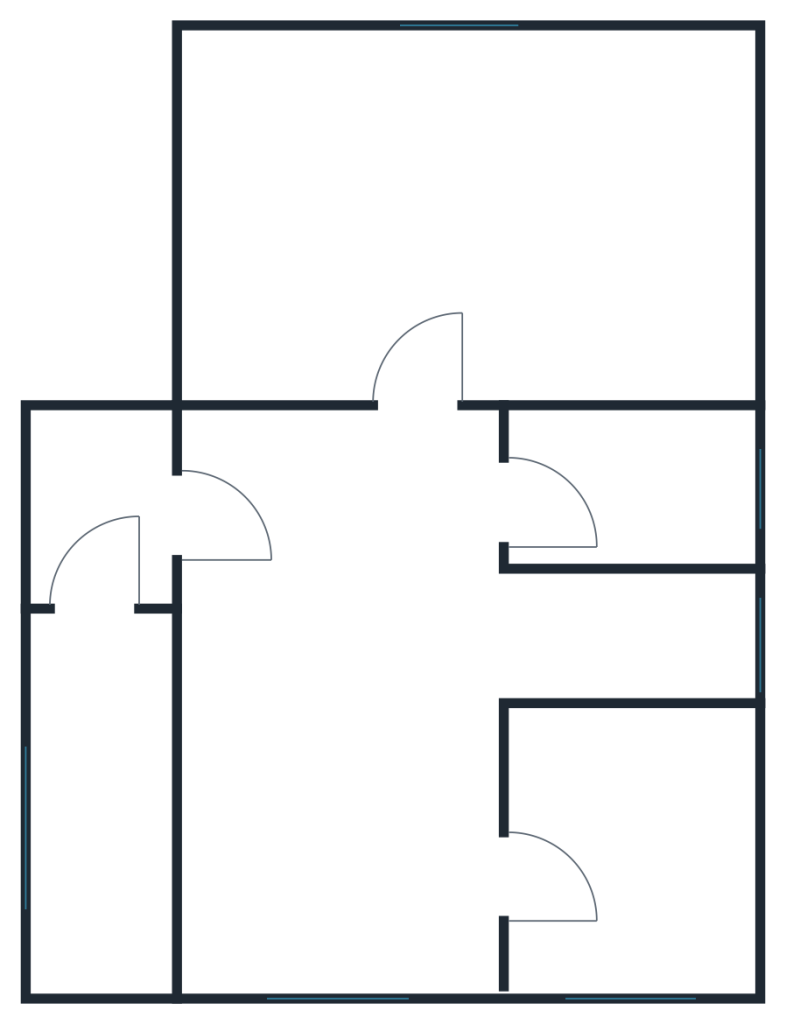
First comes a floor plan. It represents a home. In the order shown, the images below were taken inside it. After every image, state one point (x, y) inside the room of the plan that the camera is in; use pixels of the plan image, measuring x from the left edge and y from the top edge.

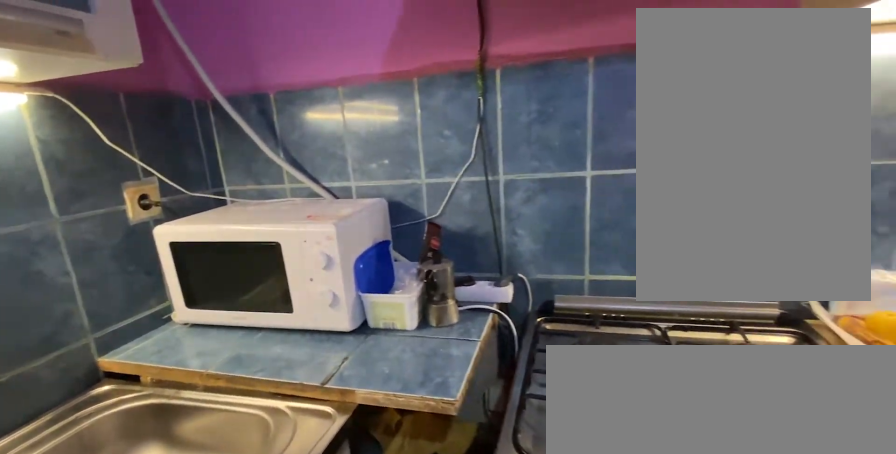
(628, 639)
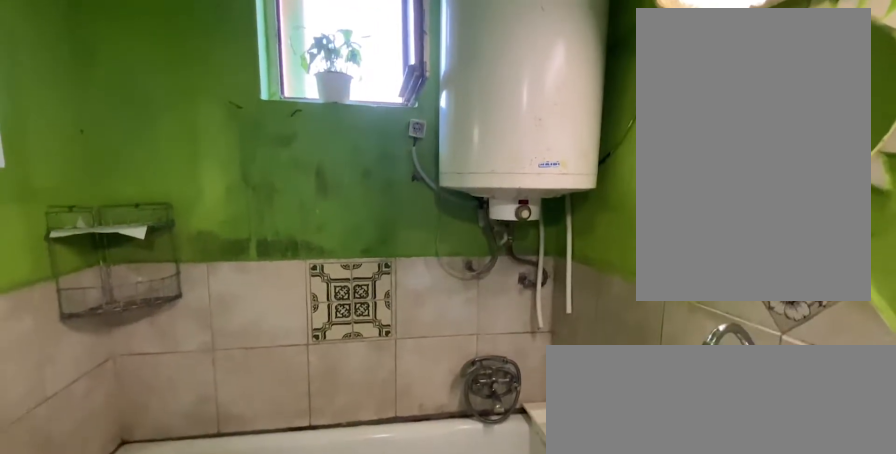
(628, 488)
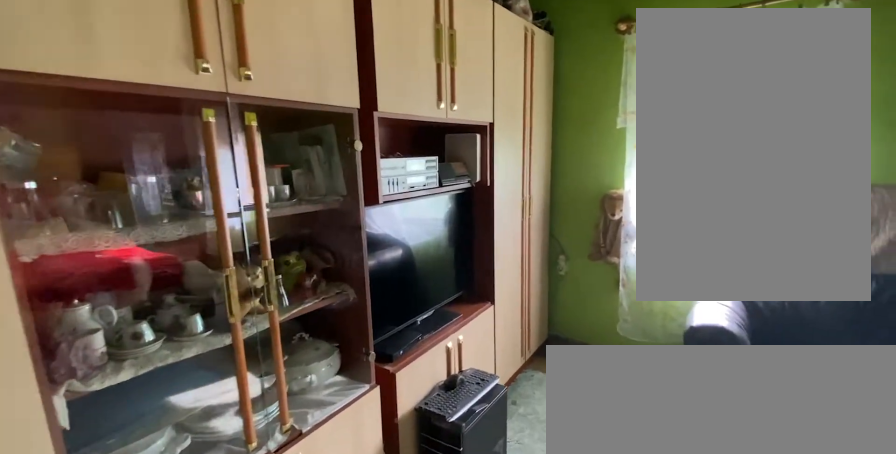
(467, 208)
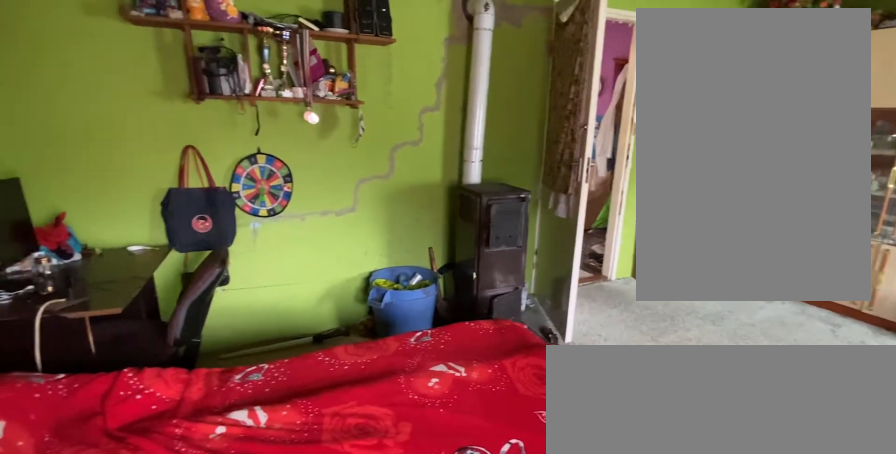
(467, 208)
